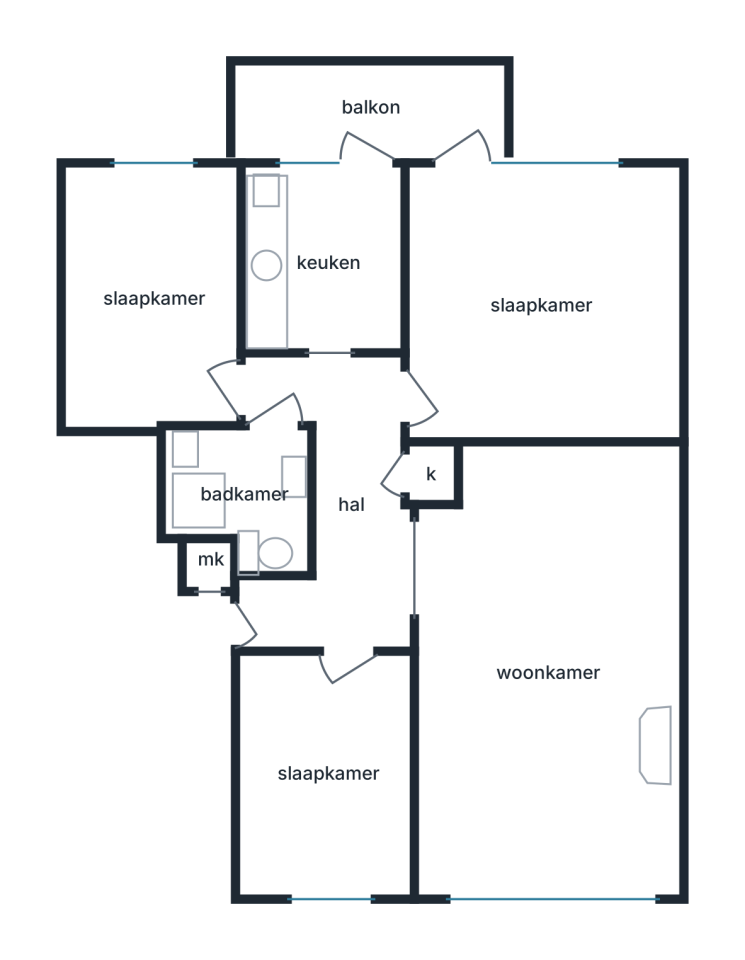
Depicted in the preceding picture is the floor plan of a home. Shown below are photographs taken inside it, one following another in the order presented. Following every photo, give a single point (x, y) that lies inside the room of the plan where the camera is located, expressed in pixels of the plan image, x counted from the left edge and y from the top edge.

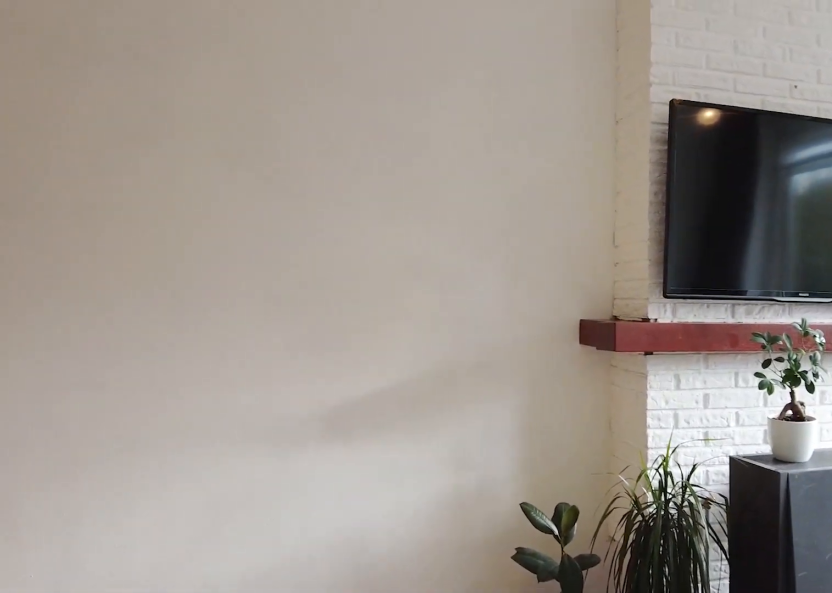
(547, 670)
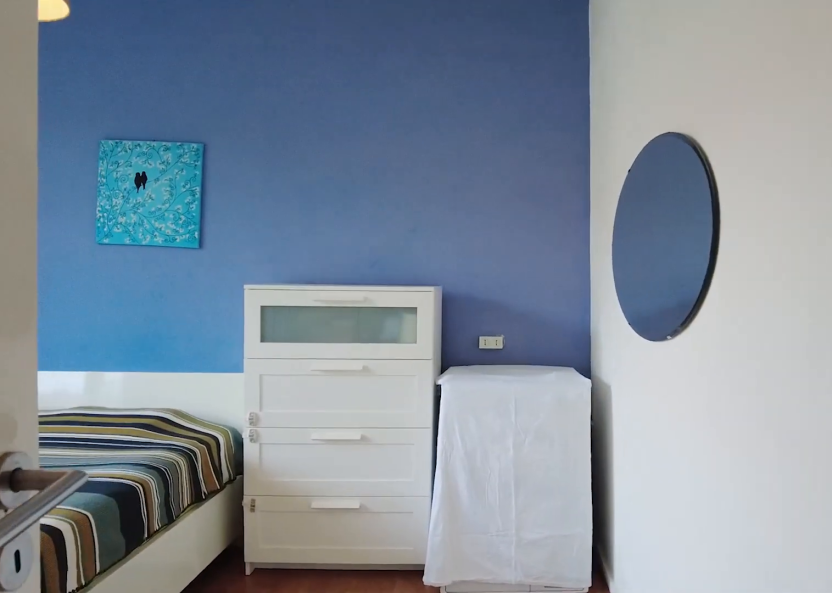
(540, 303)
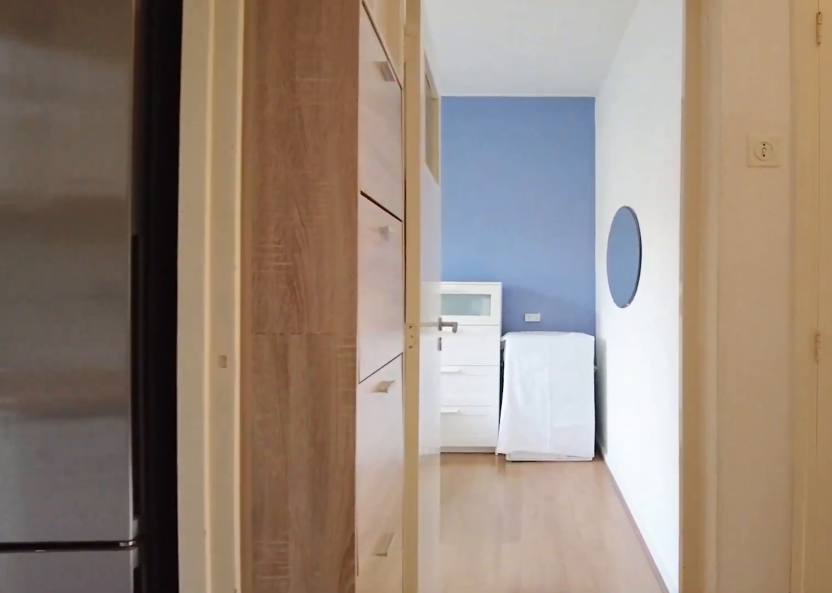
(340, 503)
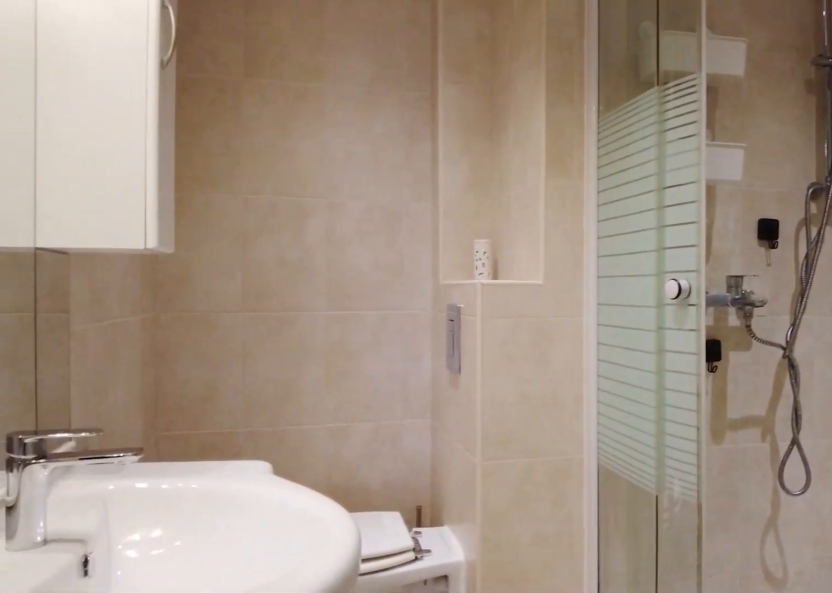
(245, 492)
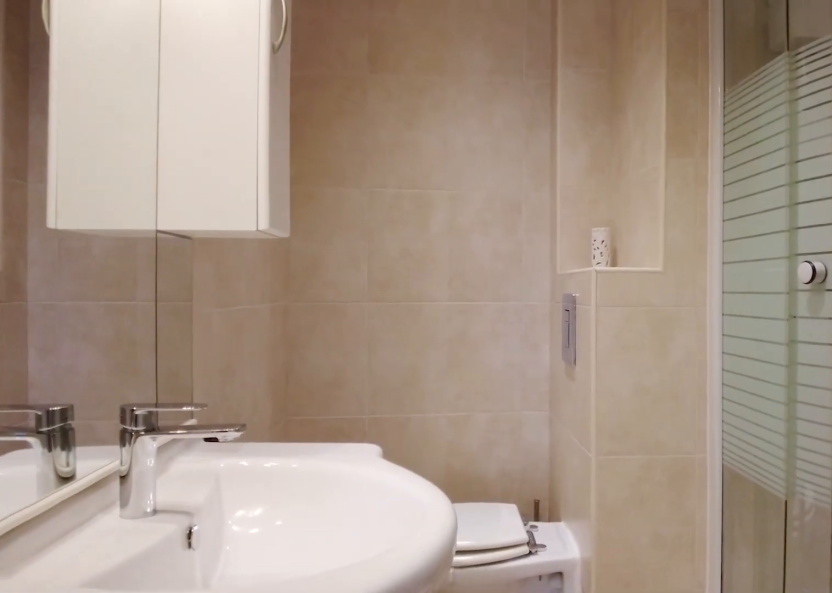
(245, 492)
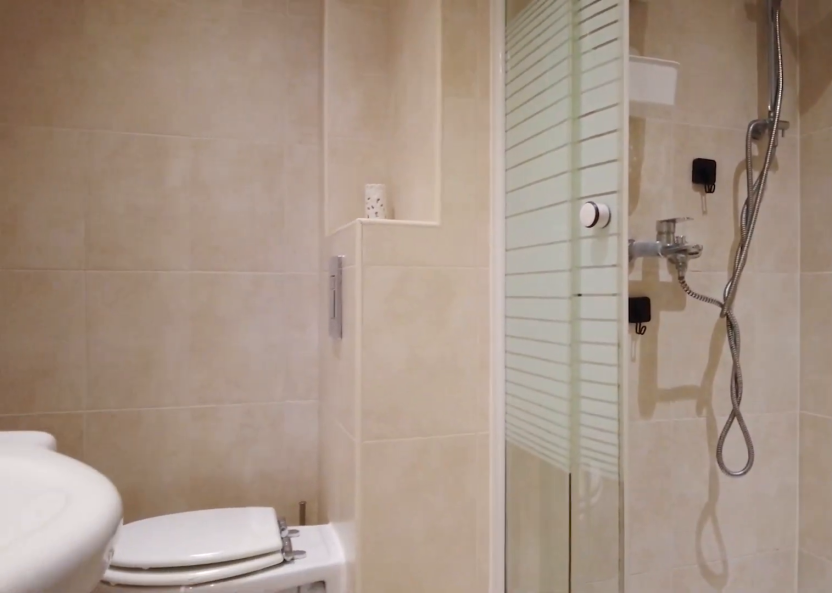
(245, 492)
